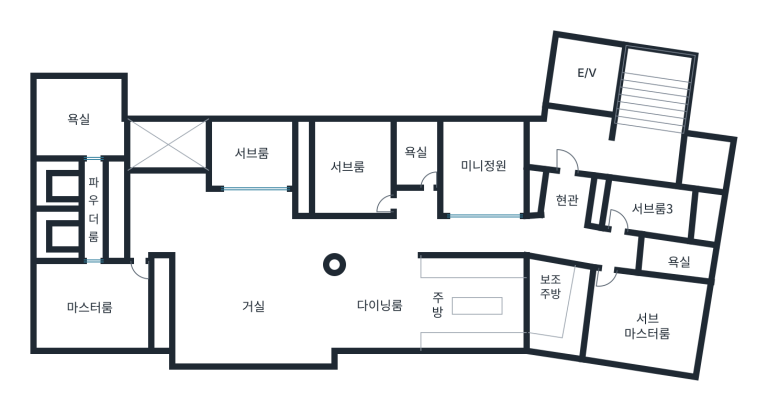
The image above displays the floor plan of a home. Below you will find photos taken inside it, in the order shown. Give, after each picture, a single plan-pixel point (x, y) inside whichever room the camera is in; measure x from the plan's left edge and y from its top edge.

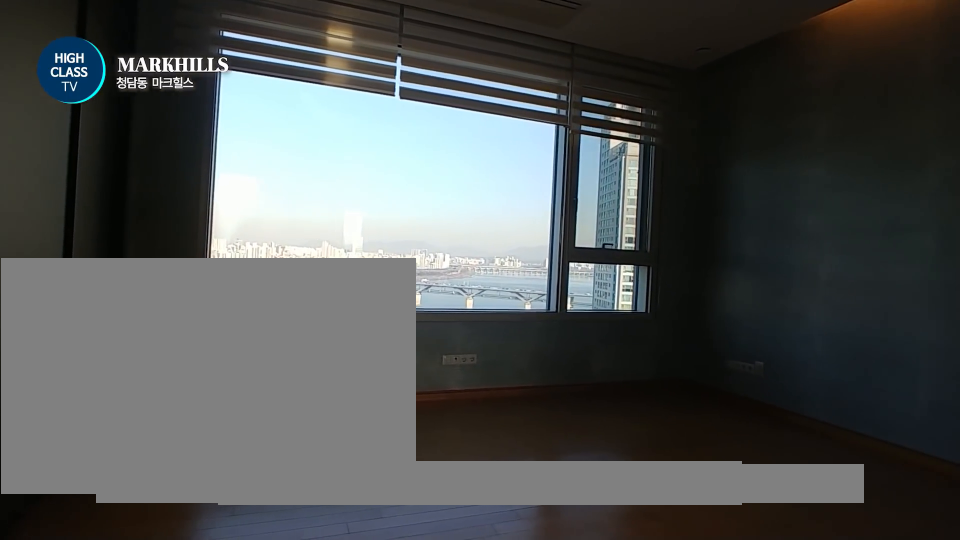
(100, 307)
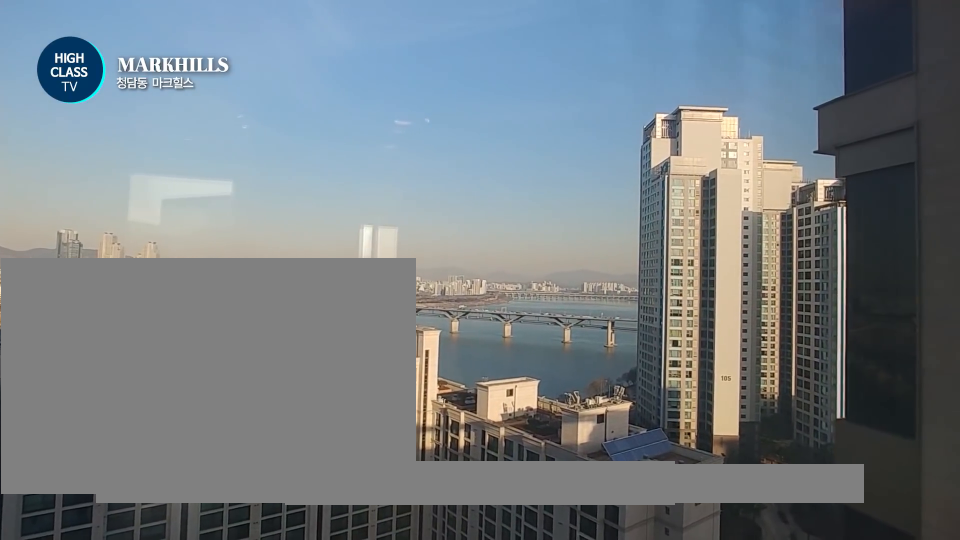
(100, 307)
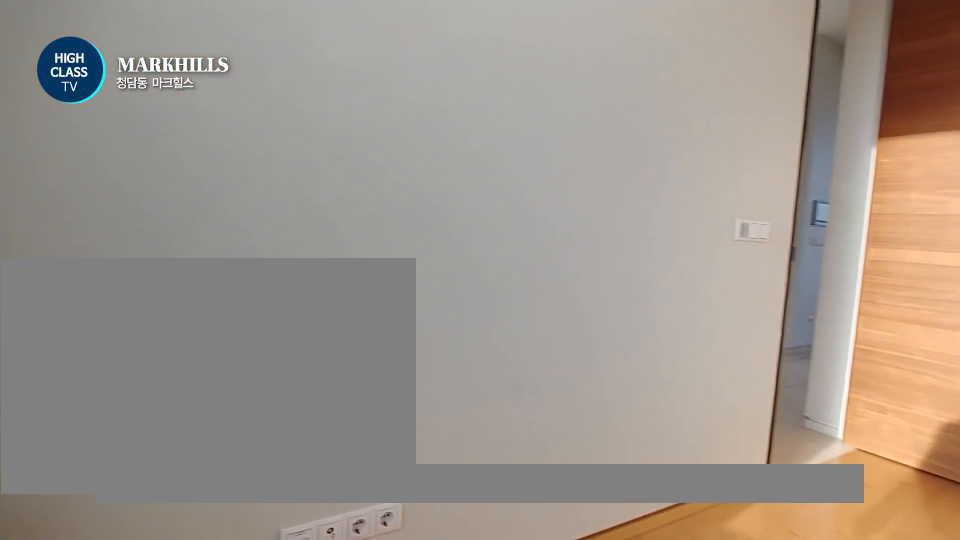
(342, 168)
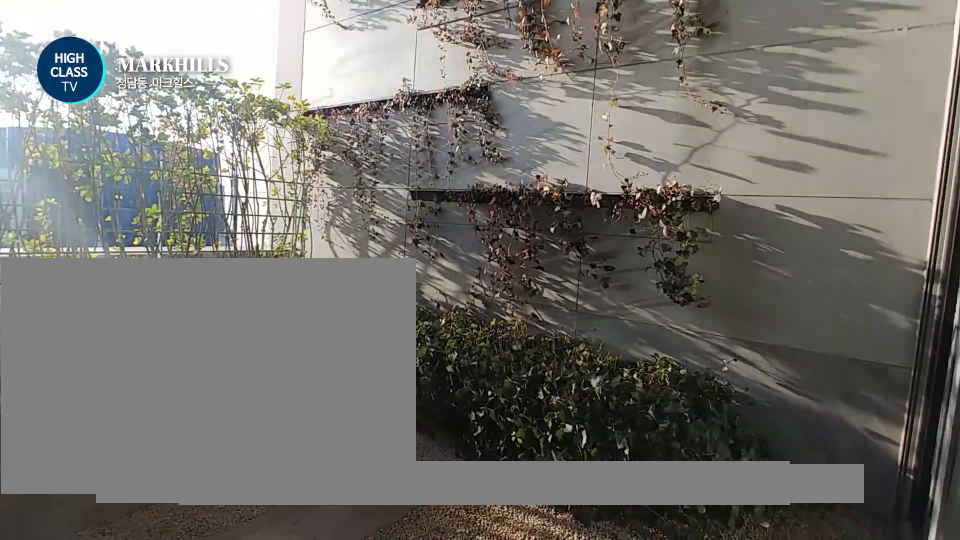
(483, 169)
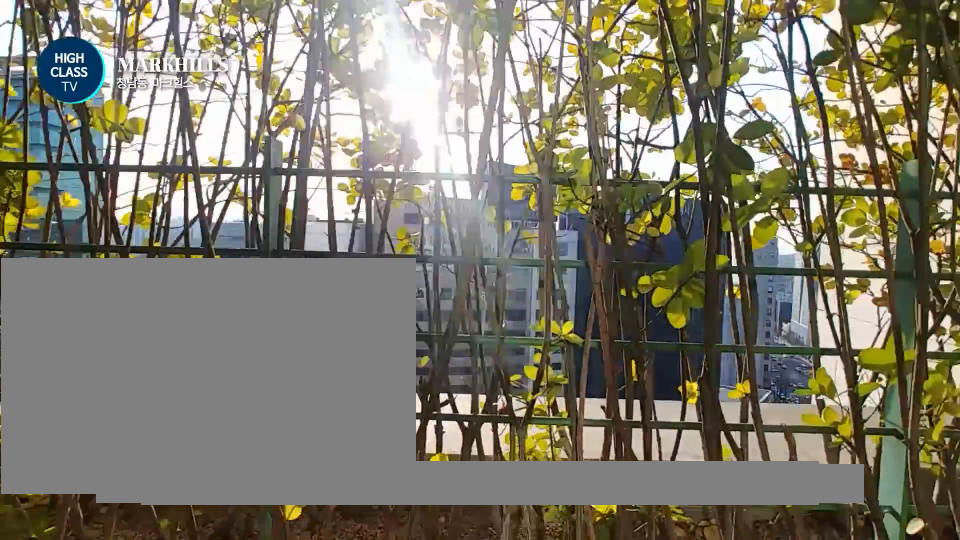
(483, 169)
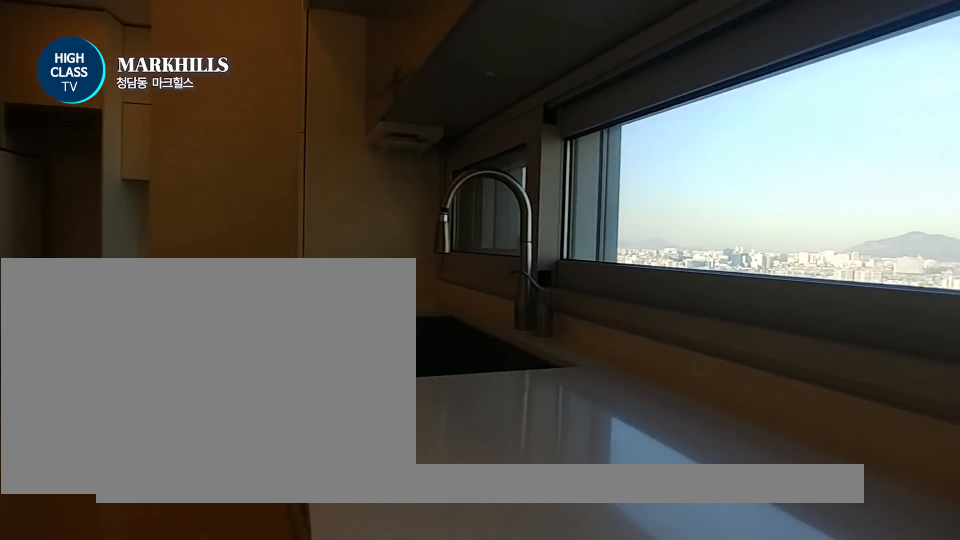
(429, 305)
